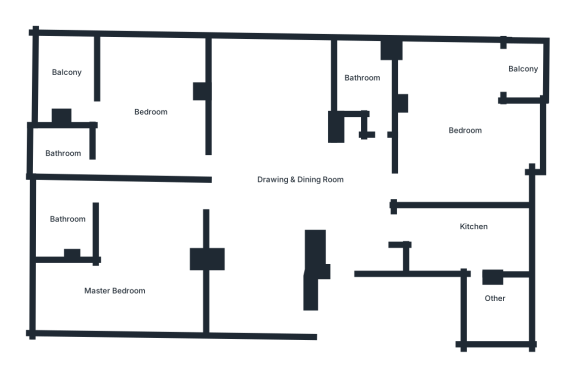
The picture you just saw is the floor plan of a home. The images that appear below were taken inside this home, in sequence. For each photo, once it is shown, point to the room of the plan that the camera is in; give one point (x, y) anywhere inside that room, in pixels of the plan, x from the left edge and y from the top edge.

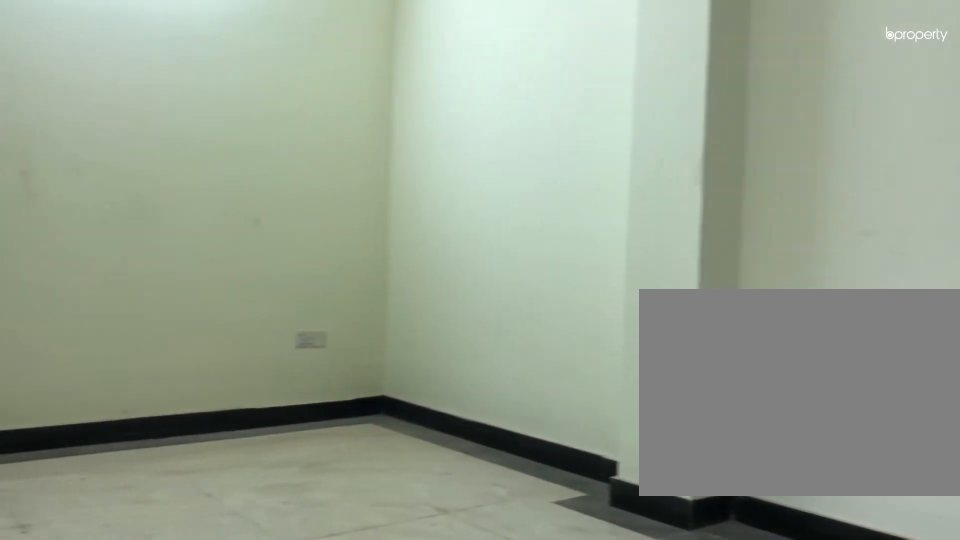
(314, 189)
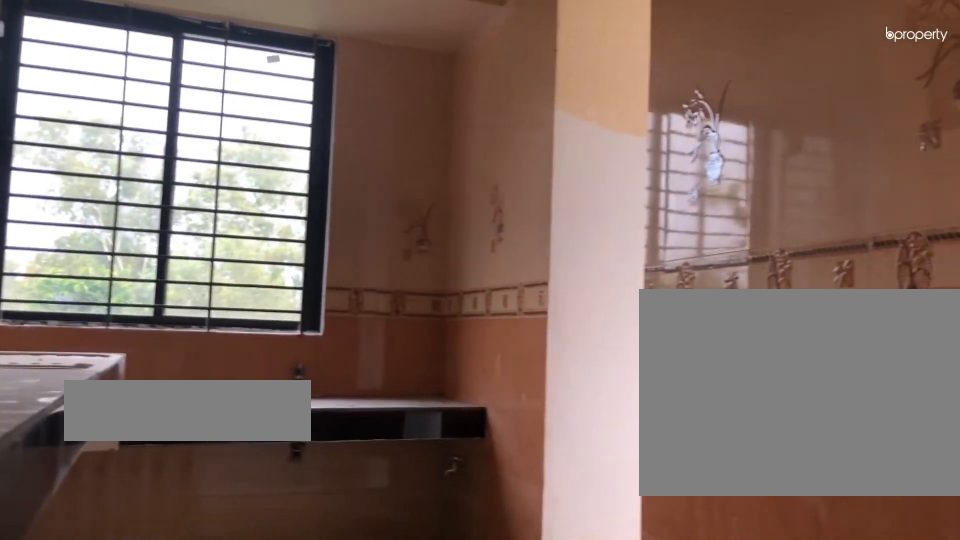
(475, 234)
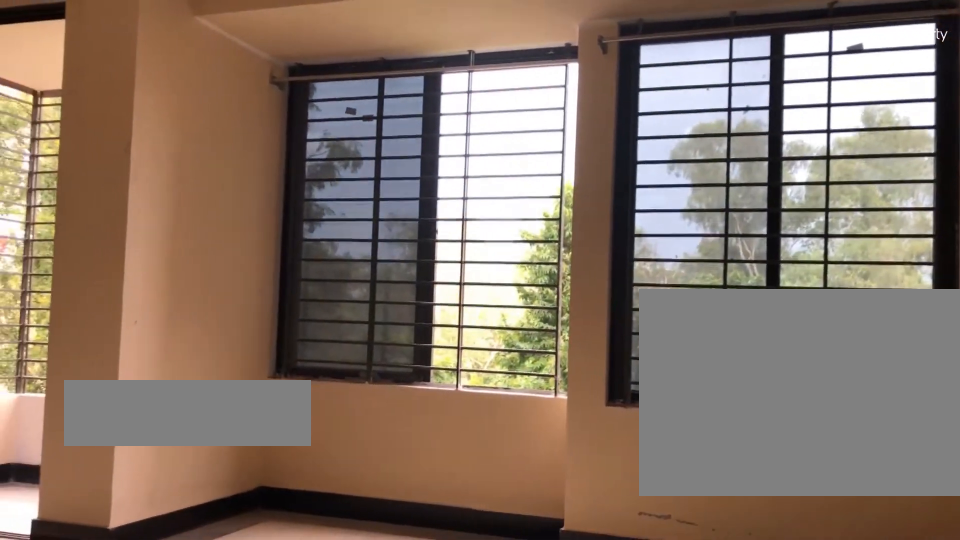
(456, 127)
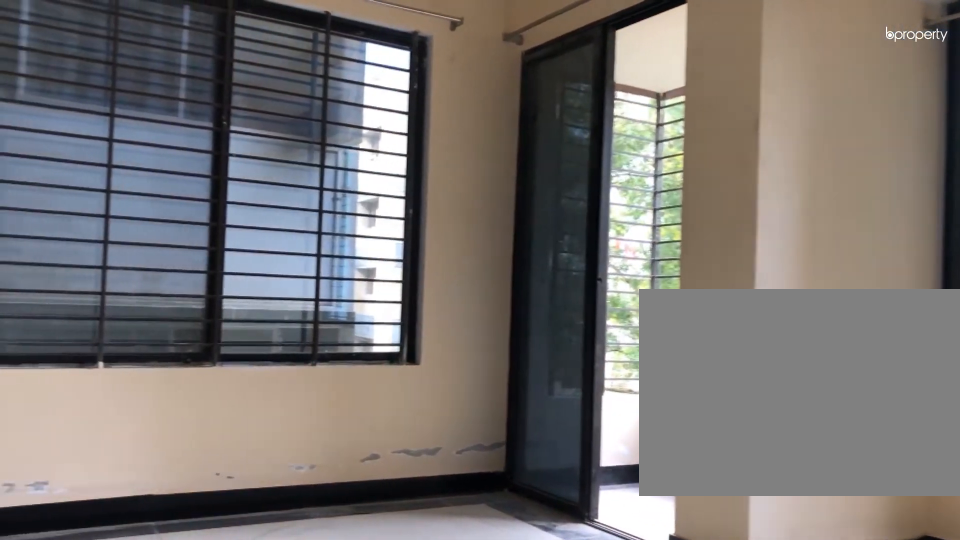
(456, 127)
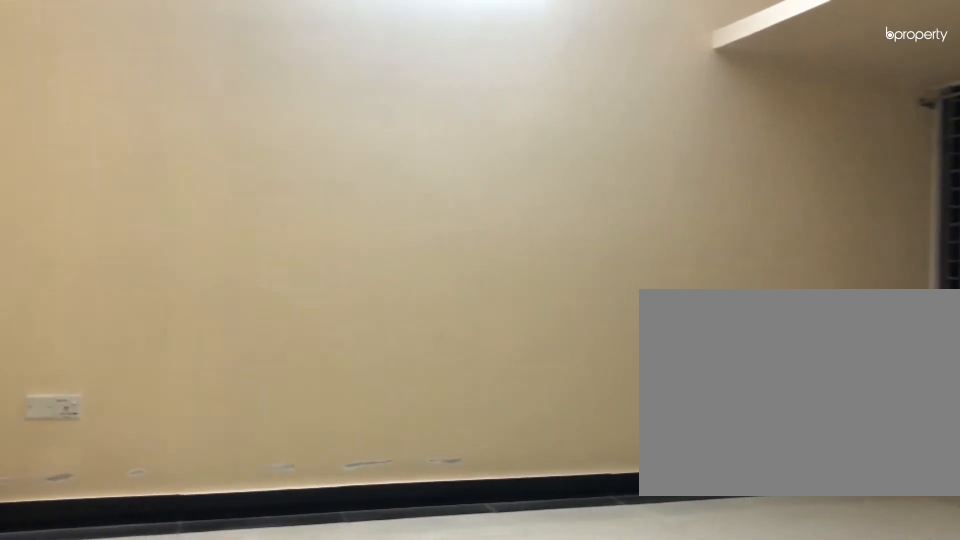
(135, 255)
